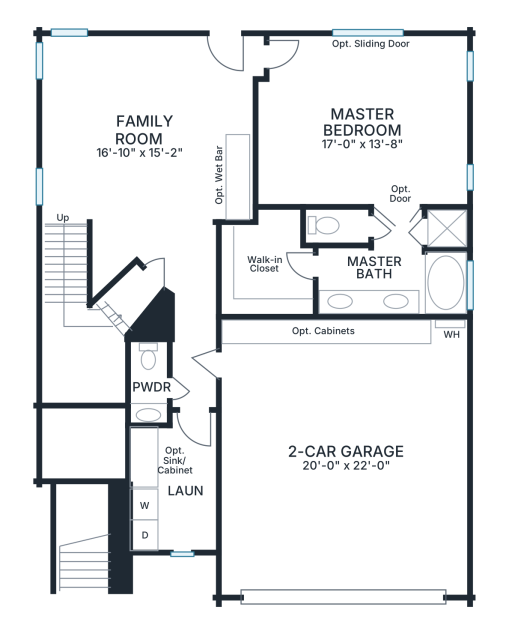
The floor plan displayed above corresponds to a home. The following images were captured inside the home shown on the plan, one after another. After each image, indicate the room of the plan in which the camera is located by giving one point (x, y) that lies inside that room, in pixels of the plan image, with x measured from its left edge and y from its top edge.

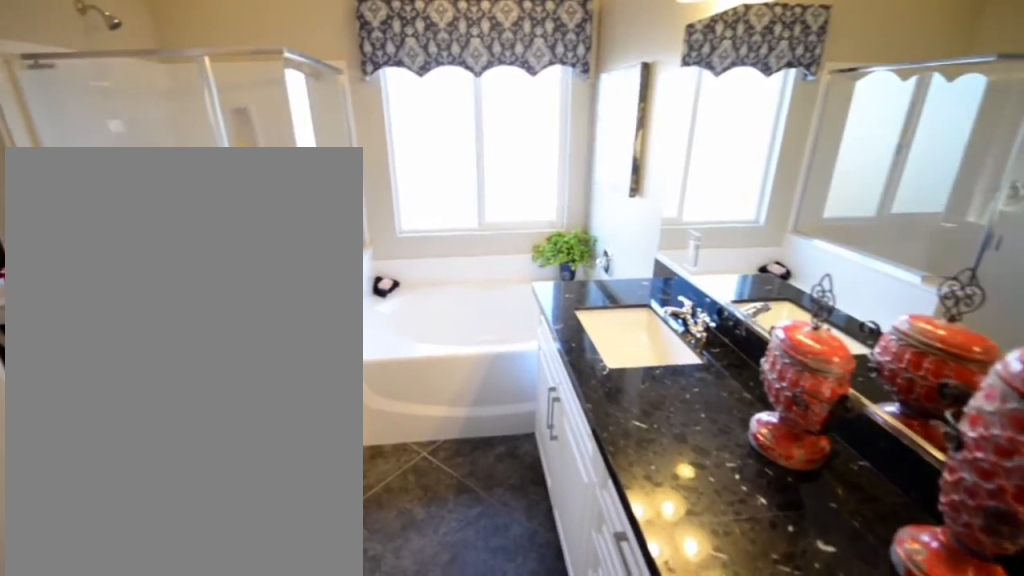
(389, 258)
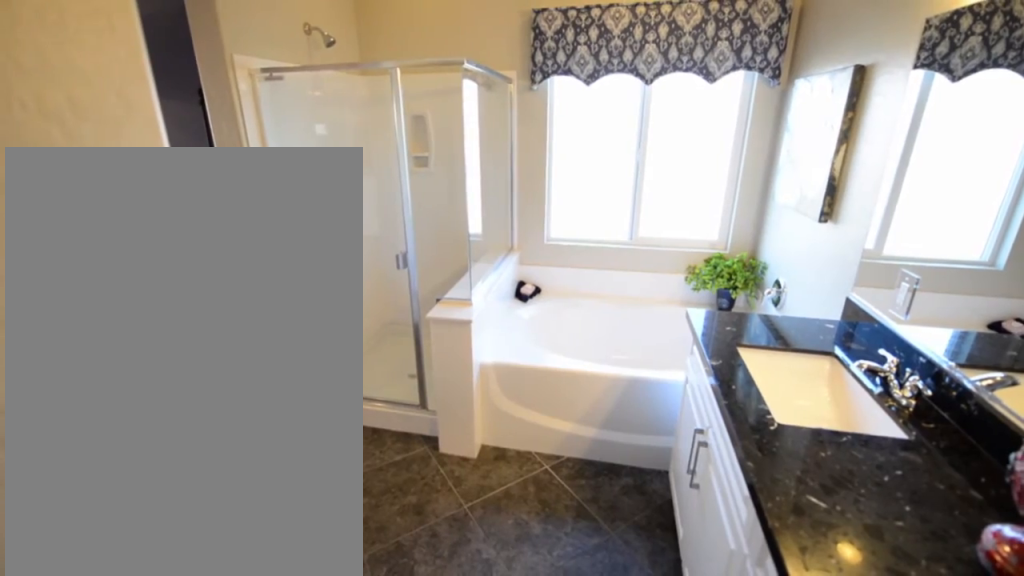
(389, 258)
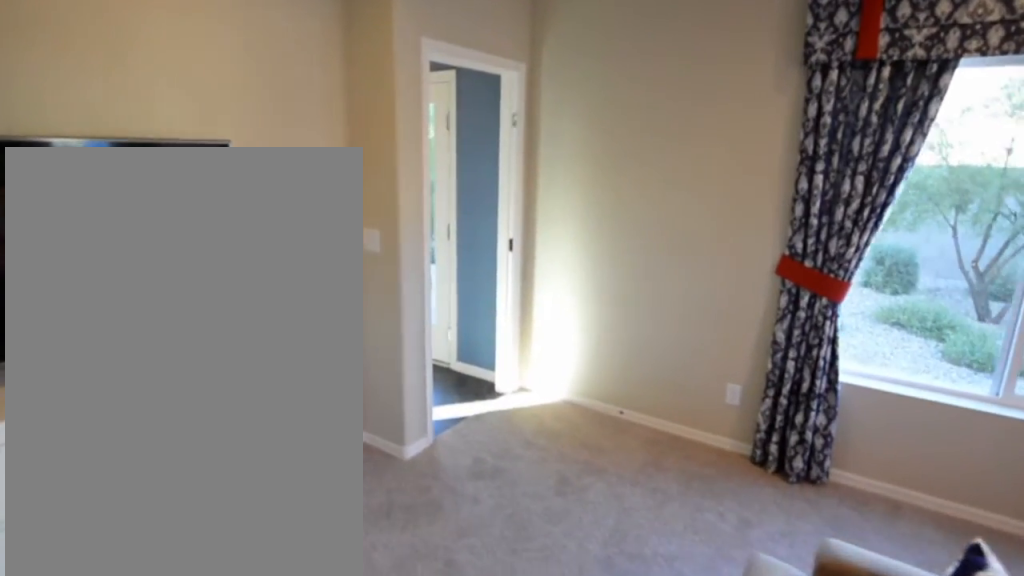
(361, 120)
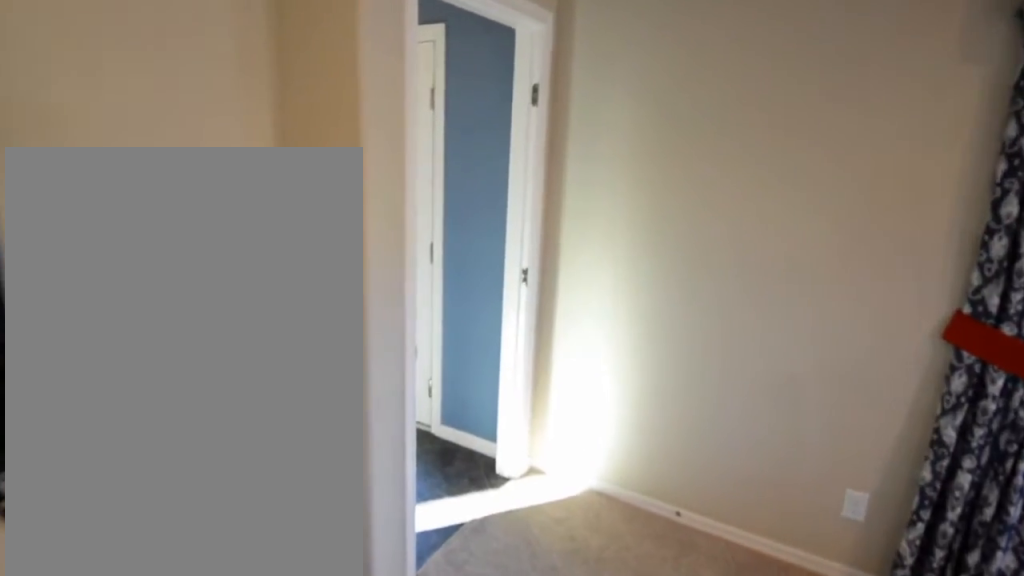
(361, 120)
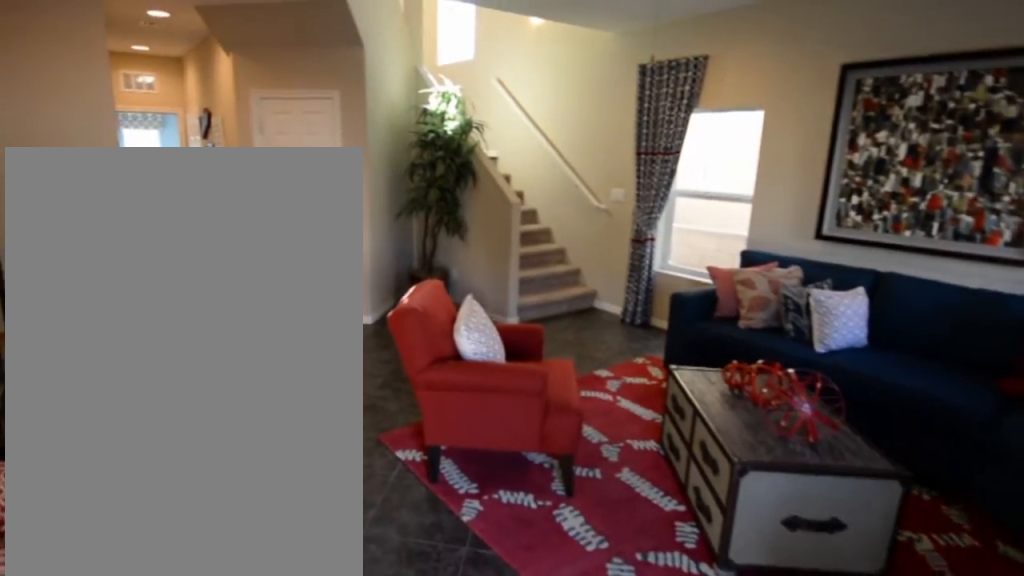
(148, 130)
